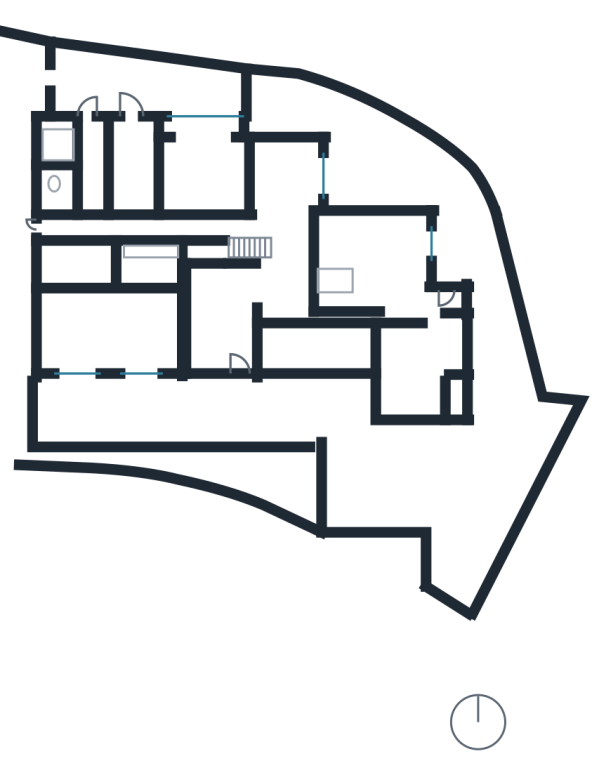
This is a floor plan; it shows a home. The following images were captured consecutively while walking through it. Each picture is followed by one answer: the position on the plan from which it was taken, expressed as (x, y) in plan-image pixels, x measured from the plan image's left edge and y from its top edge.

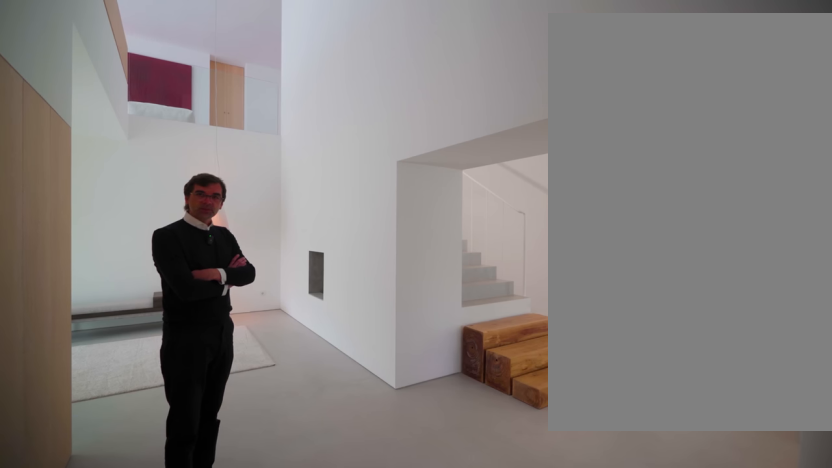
(299, 285)
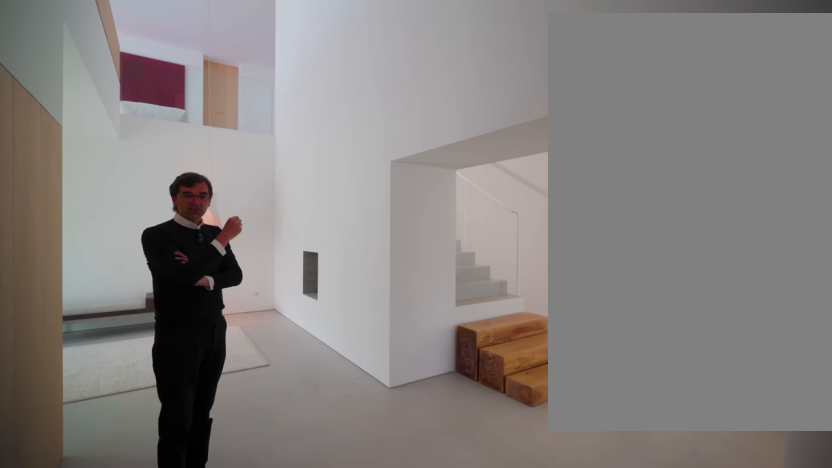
(299, 285)
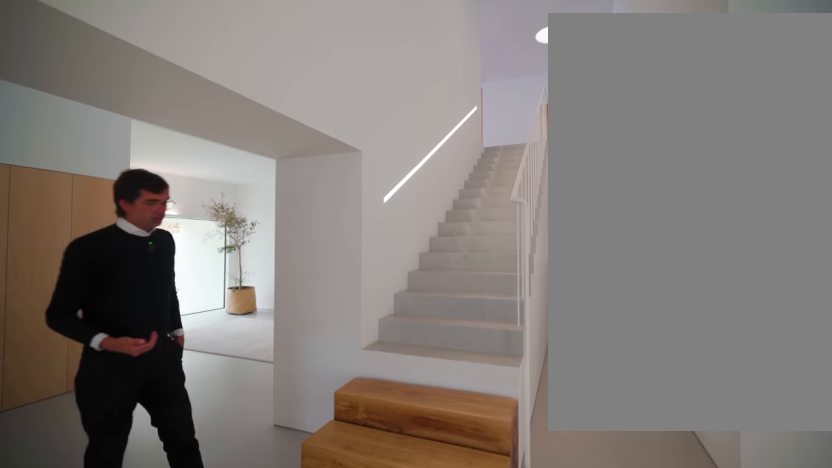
(303, 230)
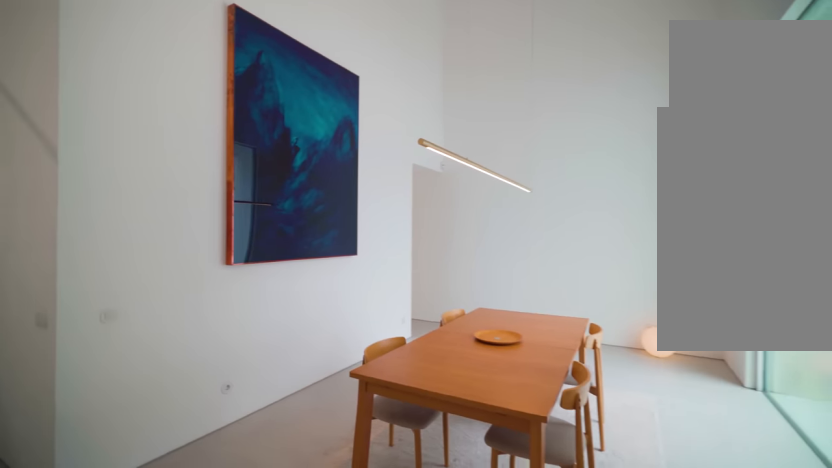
(305, 239)
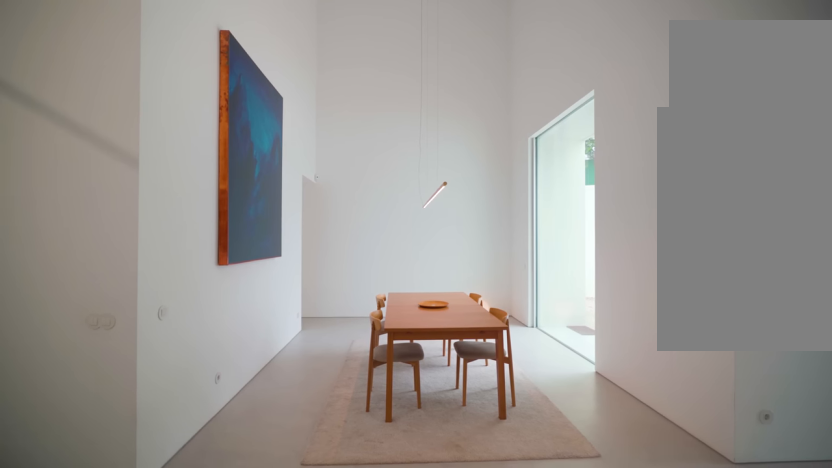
(287, 251)
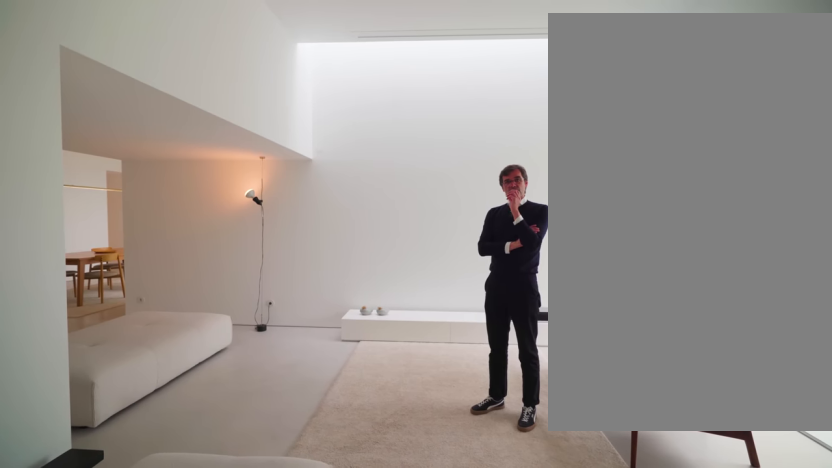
(397, 271)
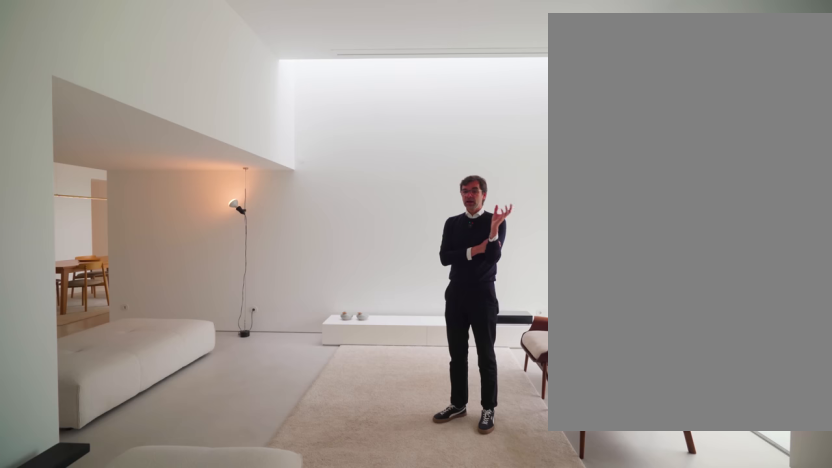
(396, 272)
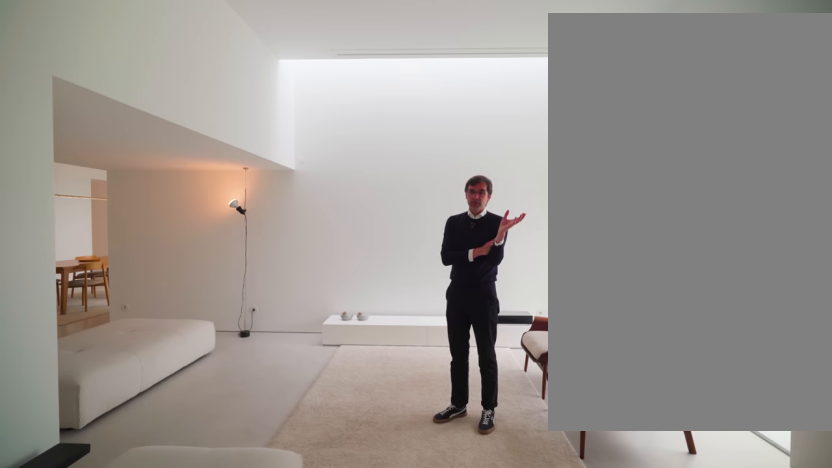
(396, 272)
